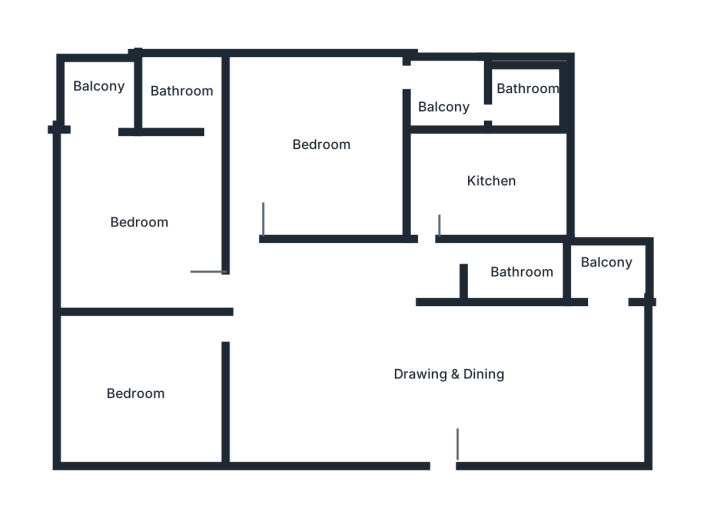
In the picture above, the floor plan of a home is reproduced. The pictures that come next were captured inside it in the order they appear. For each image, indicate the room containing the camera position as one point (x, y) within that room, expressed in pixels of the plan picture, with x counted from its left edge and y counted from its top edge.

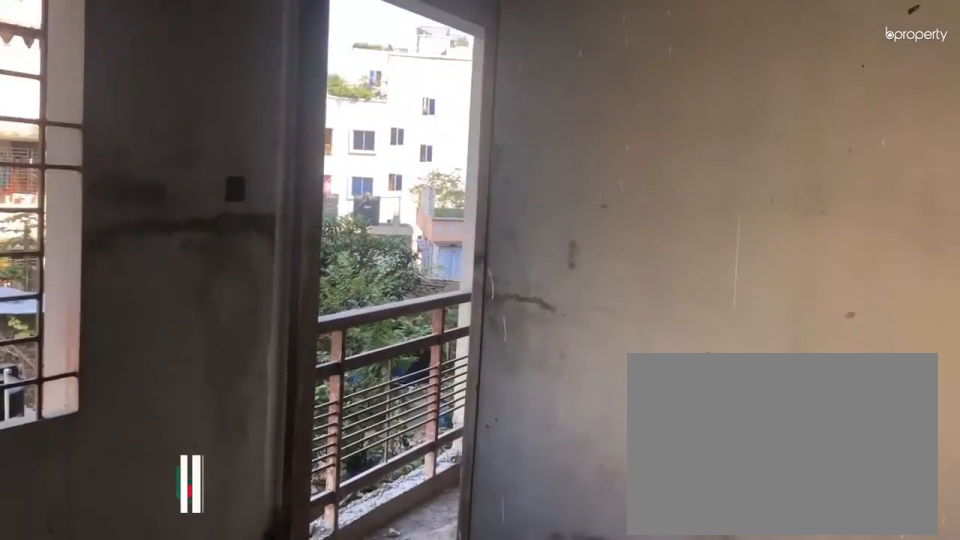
(315, 148)
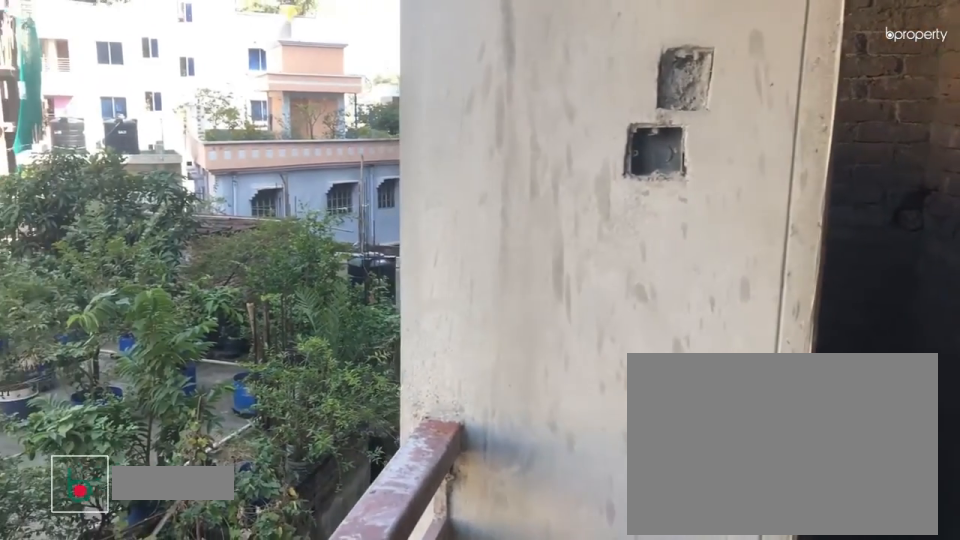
(445, 90)
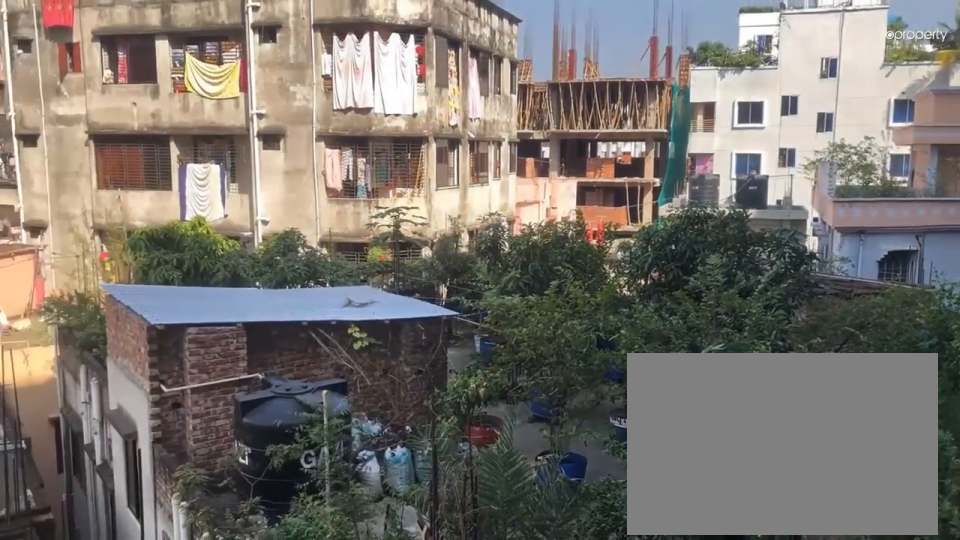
(445, 90)
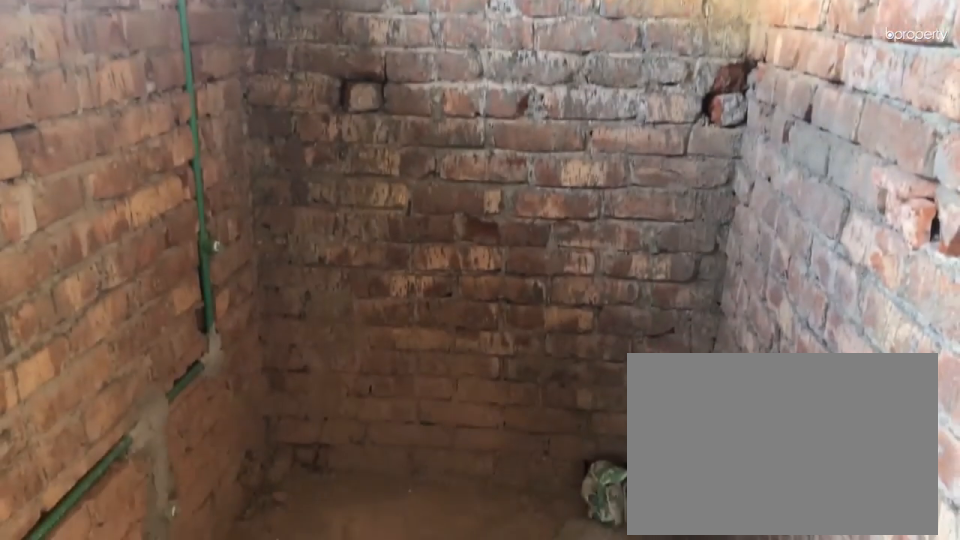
(525, 94)
